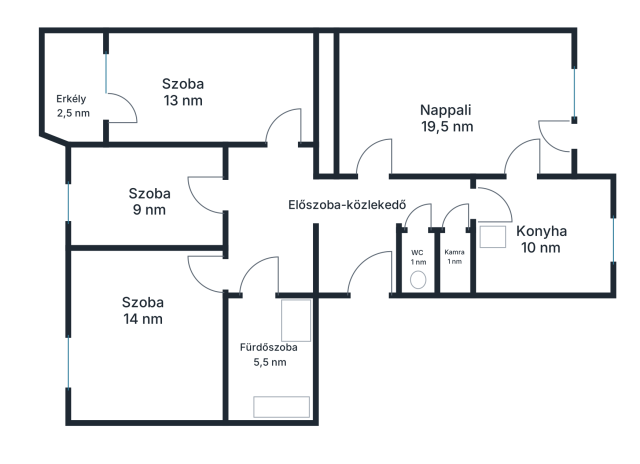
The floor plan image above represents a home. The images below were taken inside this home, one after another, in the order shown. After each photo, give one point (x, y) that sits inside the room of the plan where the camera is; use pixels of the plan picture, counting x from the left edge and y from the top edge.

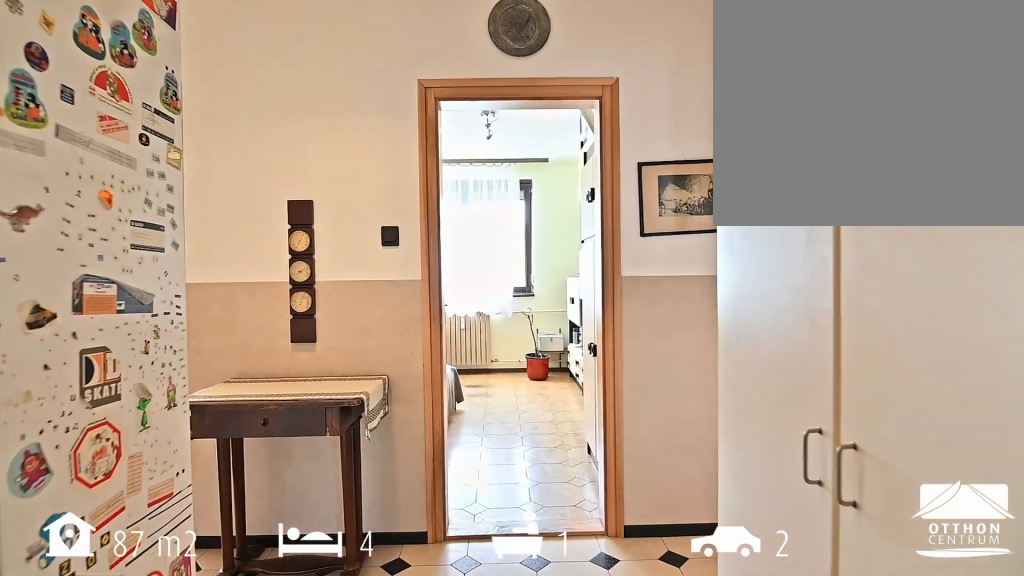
(271, 219)
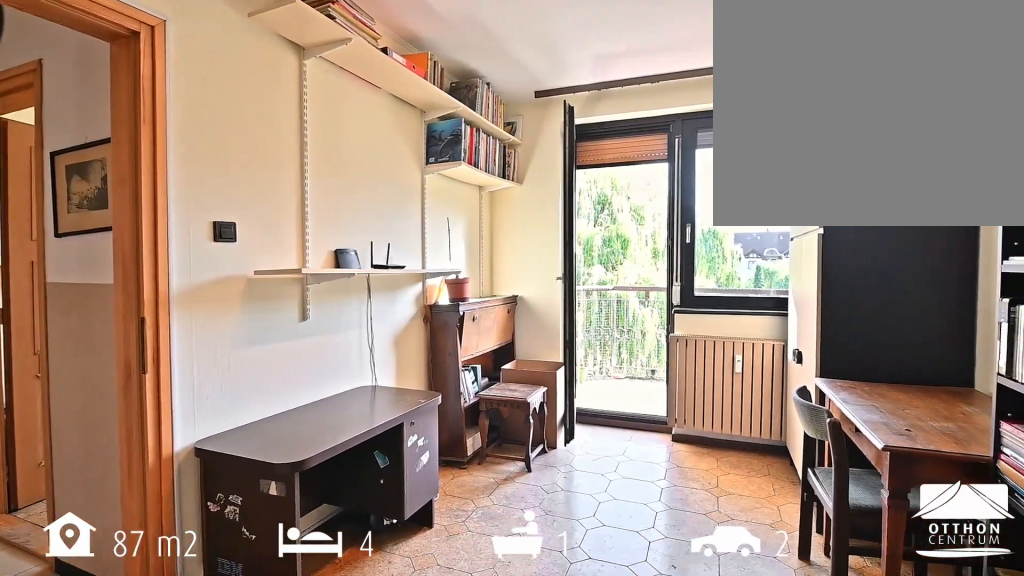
(184, 89)
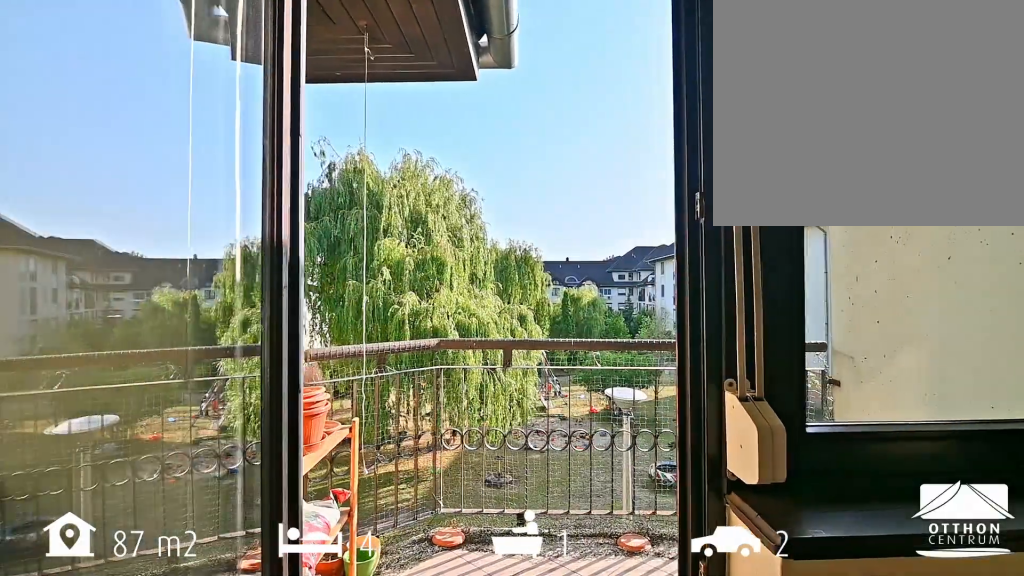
(73, 95)
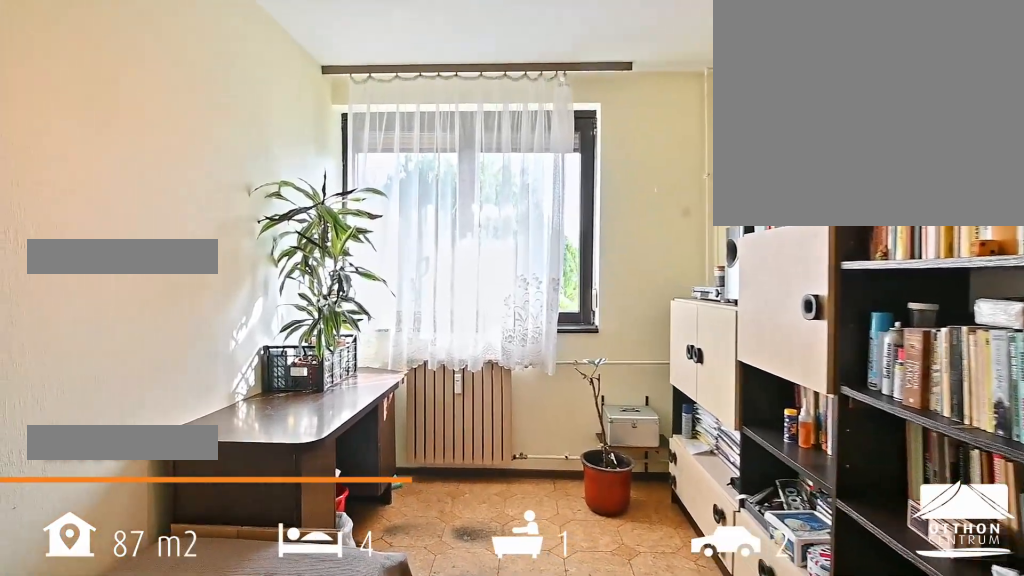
(150, 200)
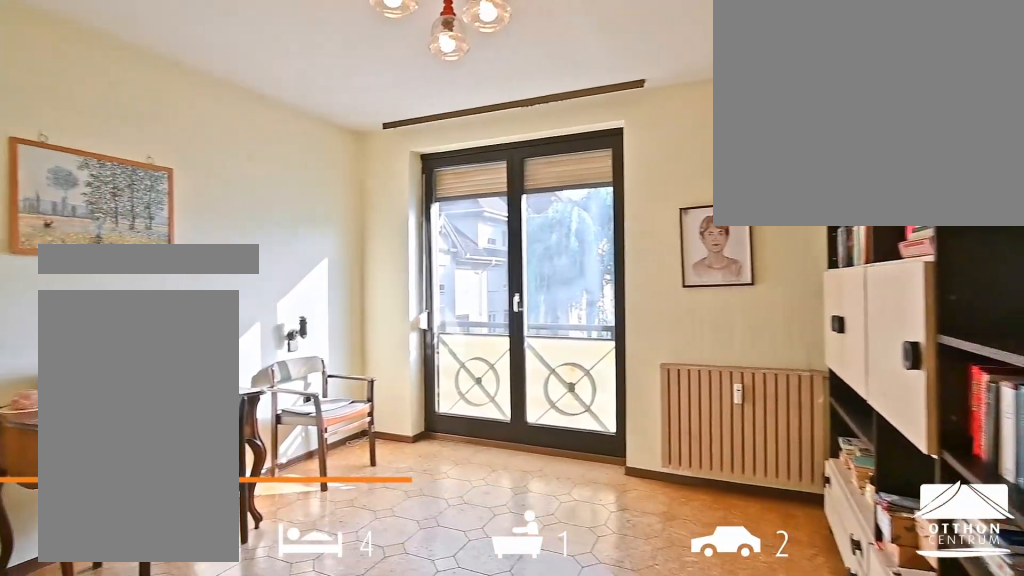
(144, 311)
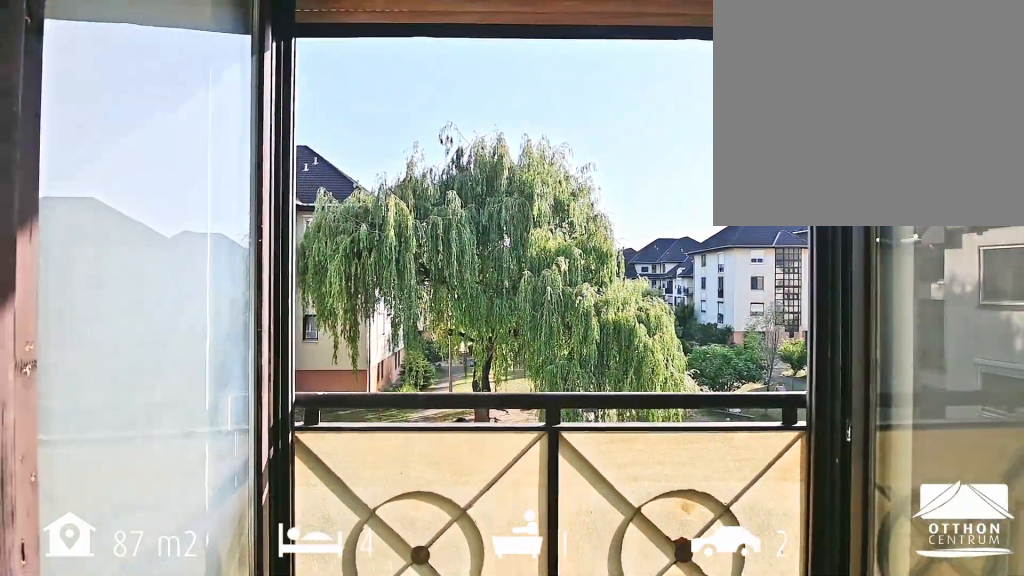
(144, 312)
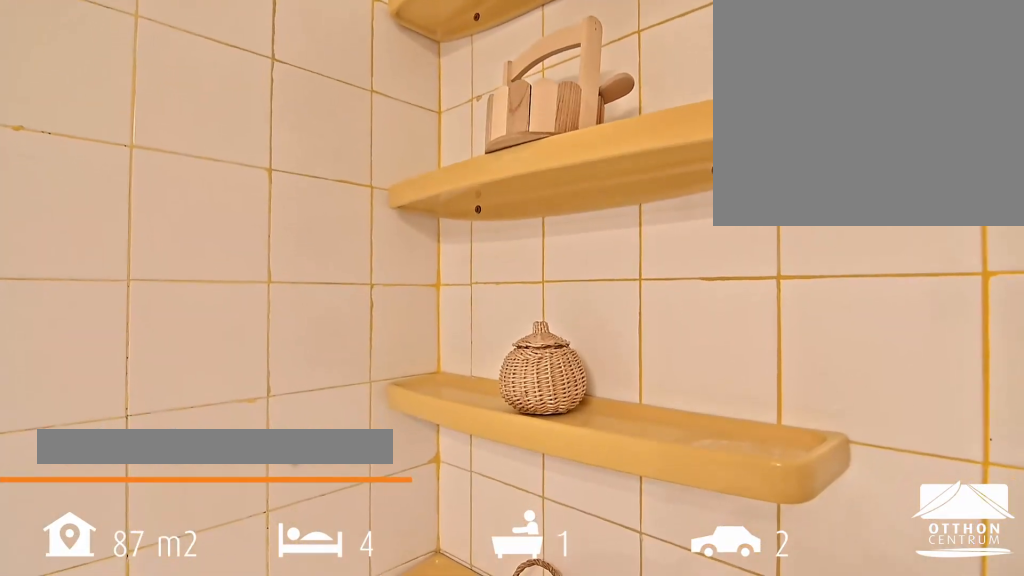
(268, 360)
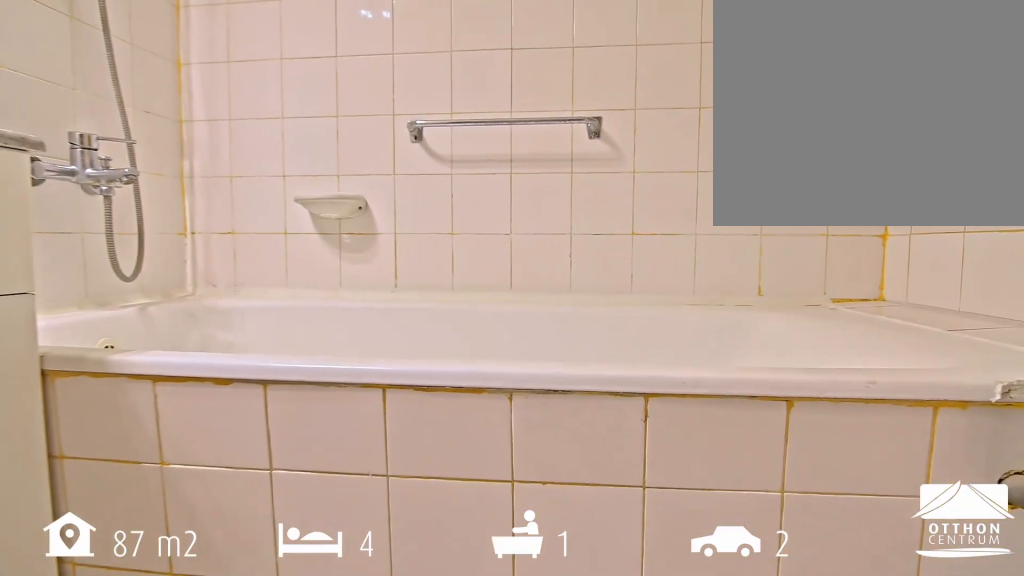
(268, 360)
